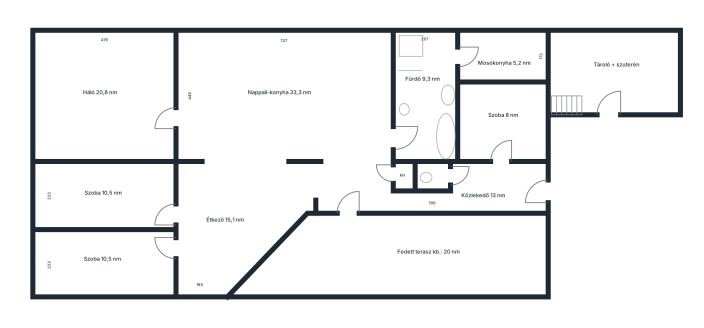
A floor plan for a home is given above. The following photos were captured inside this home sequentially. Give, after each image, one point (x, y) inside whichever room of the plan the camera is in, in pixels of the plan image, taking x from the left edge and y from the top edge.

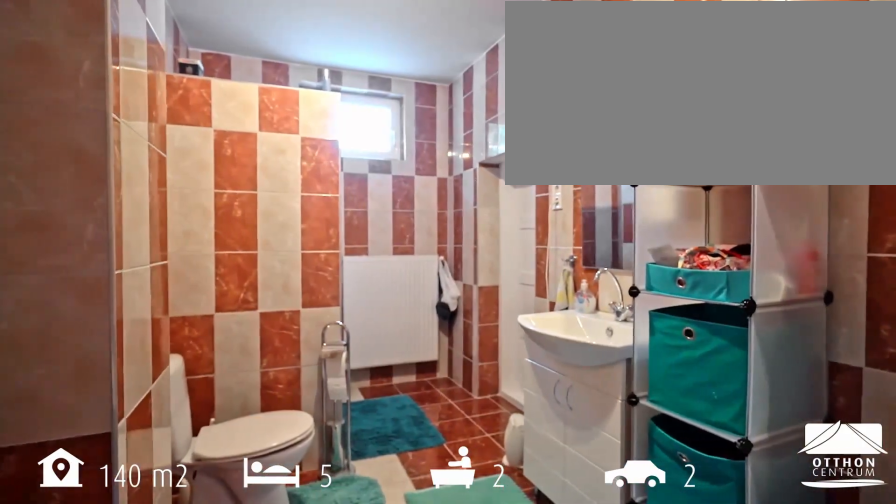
(425, 98)
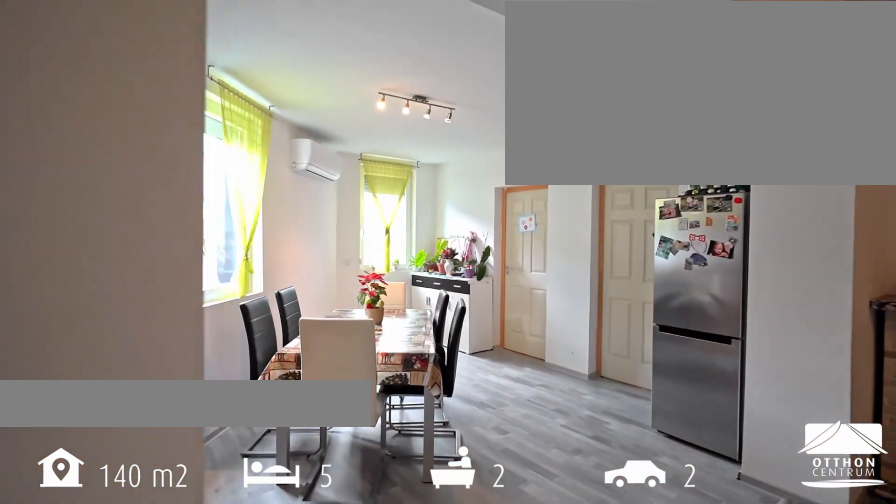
(226, 220)
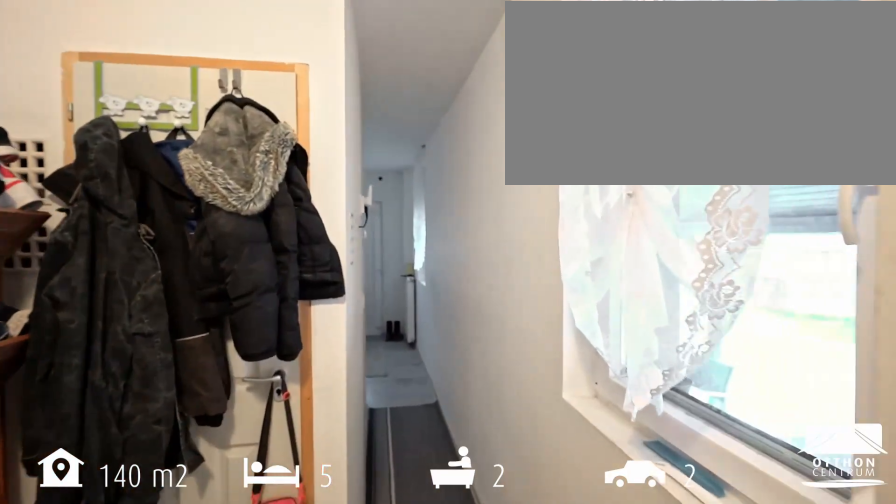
(427, 201)
